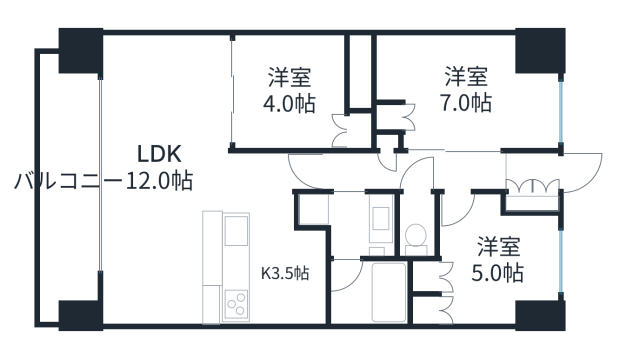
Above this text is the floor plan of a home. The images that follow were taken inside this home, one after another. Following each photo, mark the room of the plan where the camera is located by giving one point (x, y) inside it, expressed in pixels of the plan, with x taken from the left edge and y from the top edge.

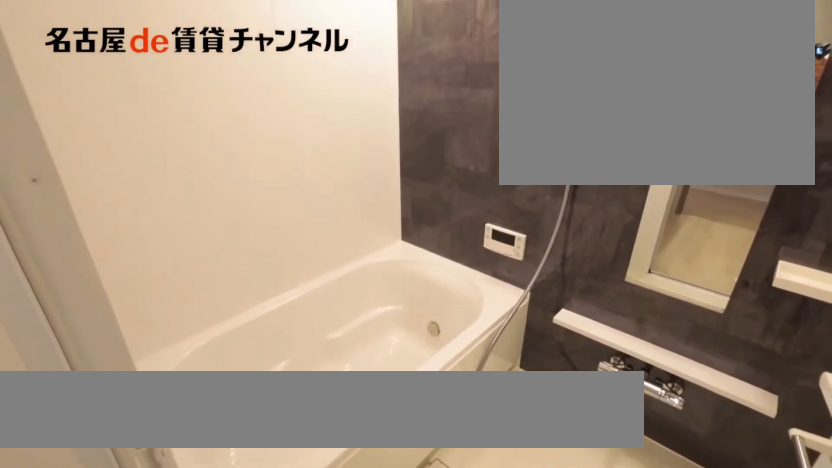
(365, 292)
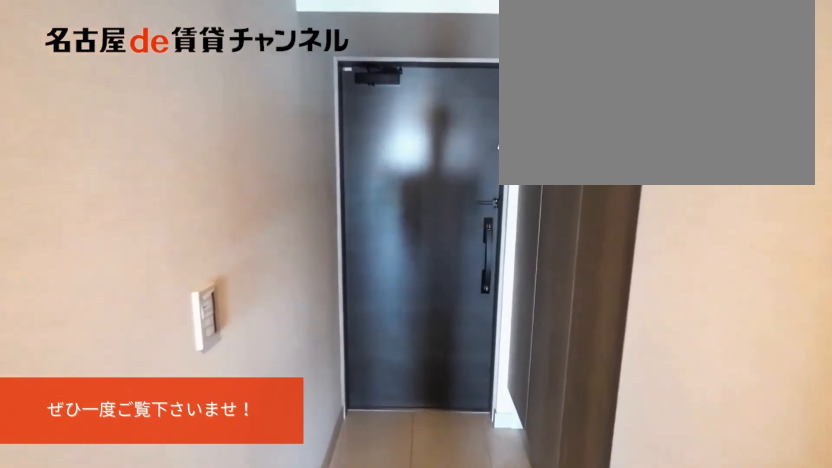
(533, 173)
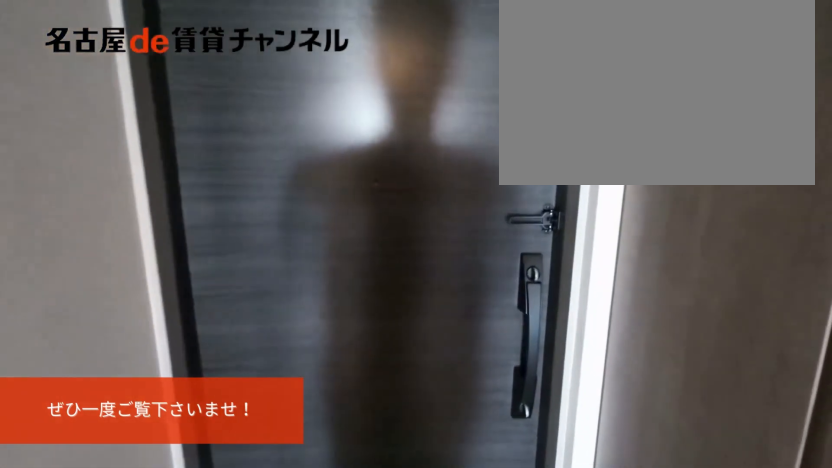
(533, 173)
